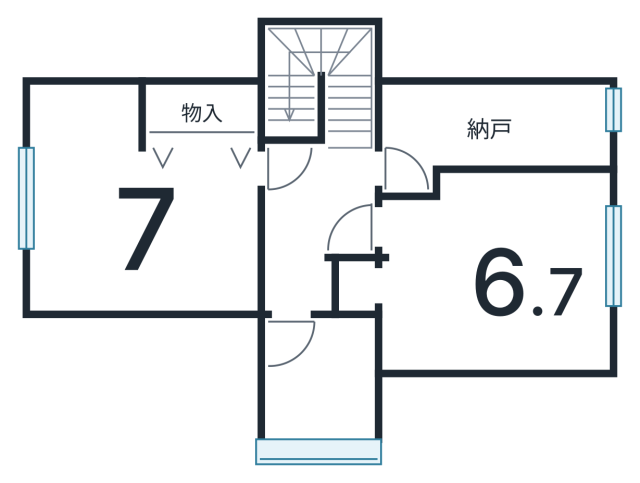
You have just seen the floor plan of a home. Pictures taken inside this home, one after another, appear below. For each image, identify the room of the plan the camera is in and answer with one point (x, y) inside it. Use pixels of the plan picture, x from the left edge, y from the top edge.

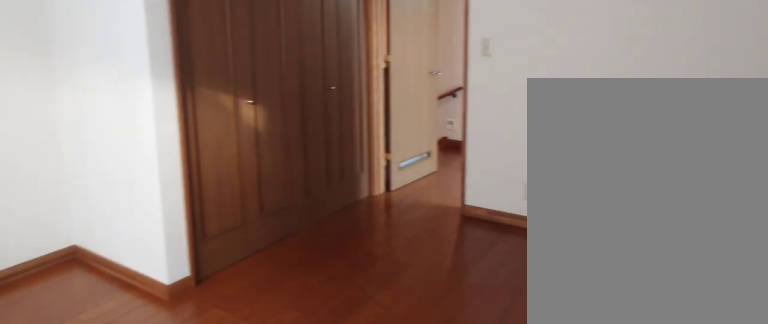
(146, 234)
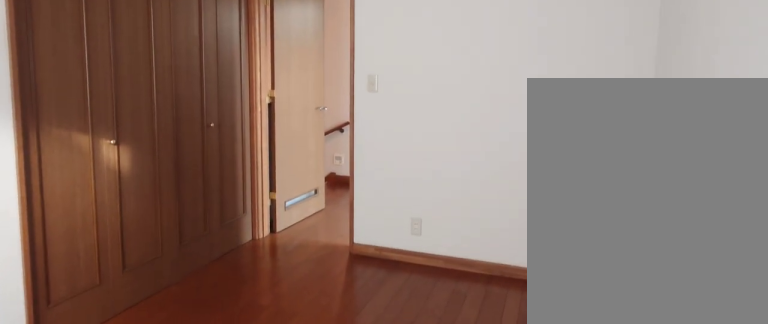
(146, 234)
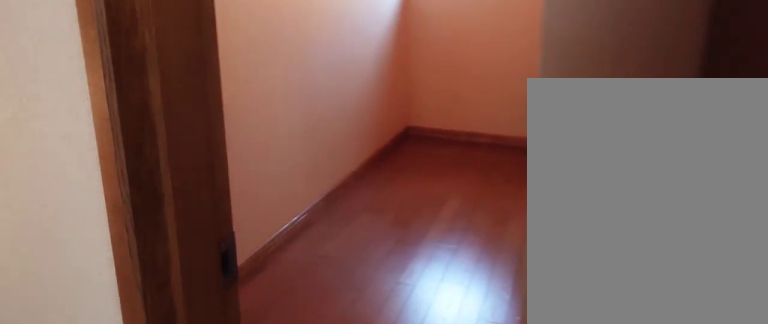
(503, 130)
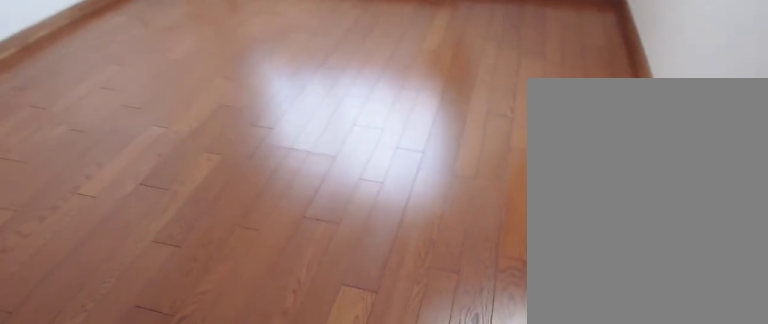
(506, 275)
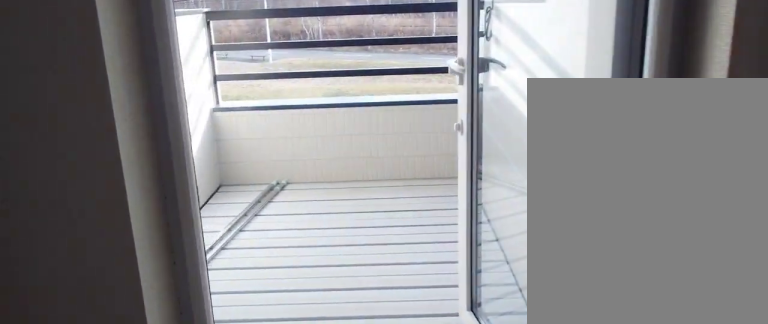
(324, 409)
